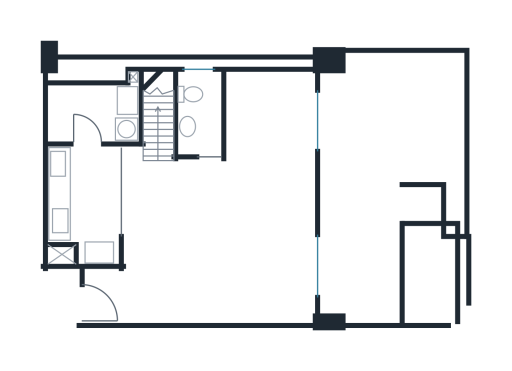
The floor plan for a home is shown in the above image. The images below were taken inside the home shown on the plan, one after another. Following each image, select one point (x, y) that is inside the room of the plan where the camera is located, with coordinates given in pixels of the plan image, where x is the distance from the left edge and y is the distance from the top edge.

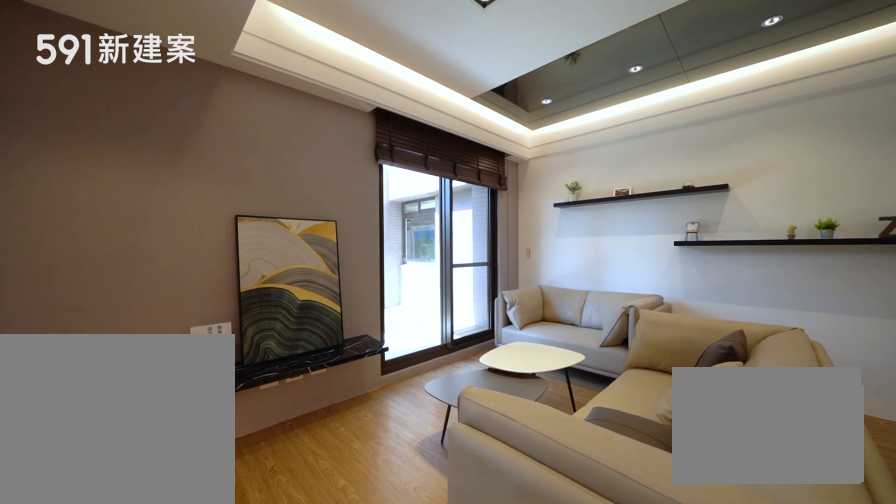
(258, 244)
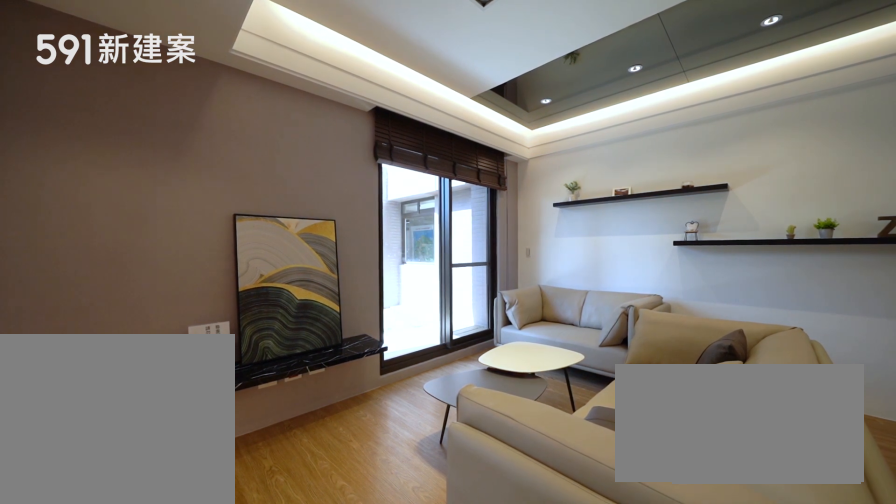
(258, 244)
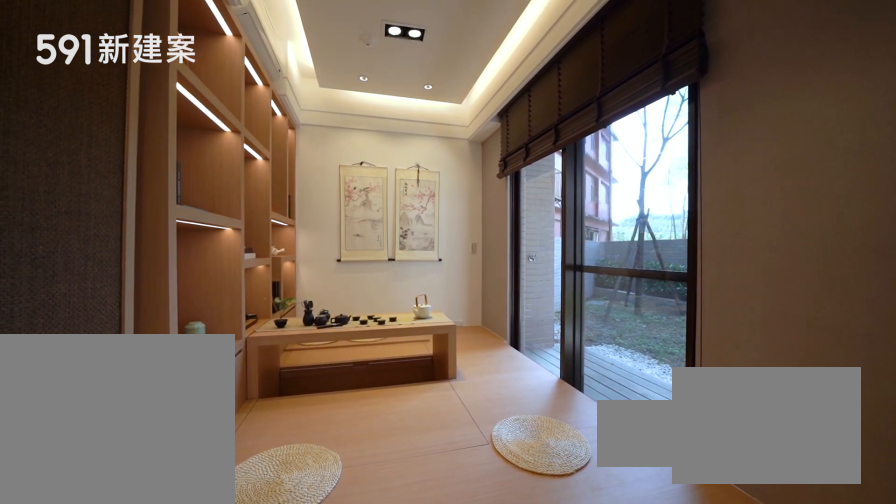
(270, 112)
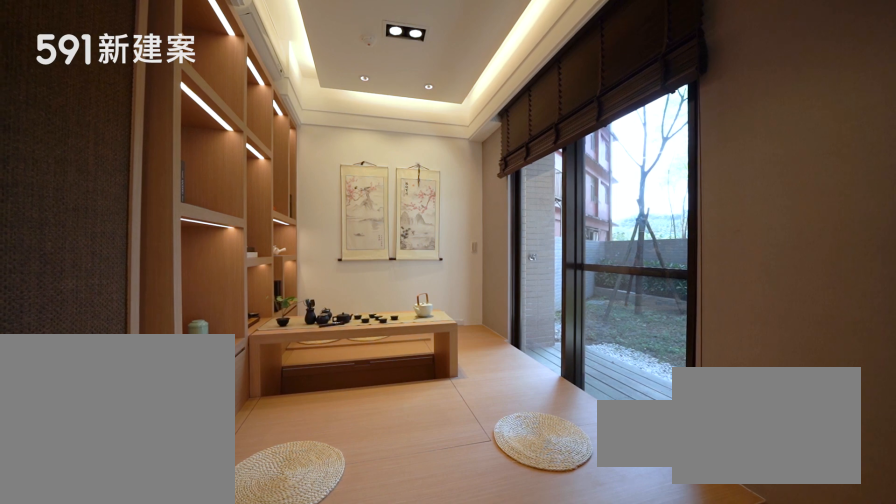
(270, 112)
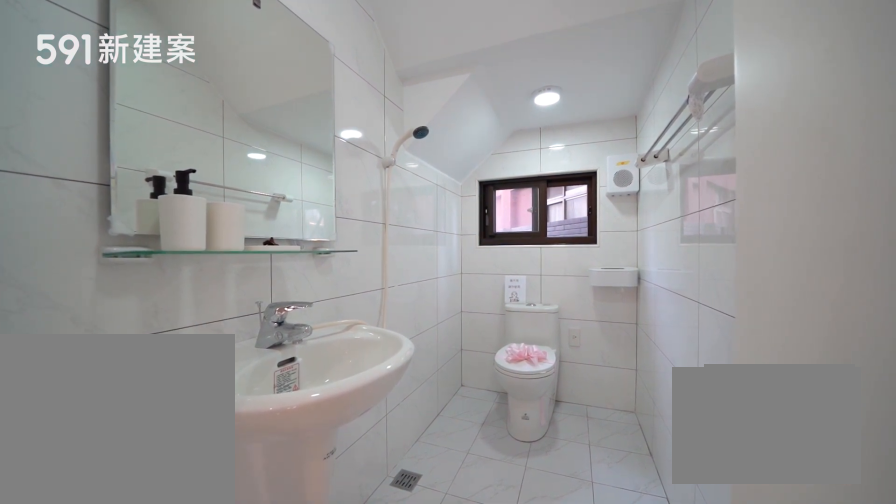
(198, 109)
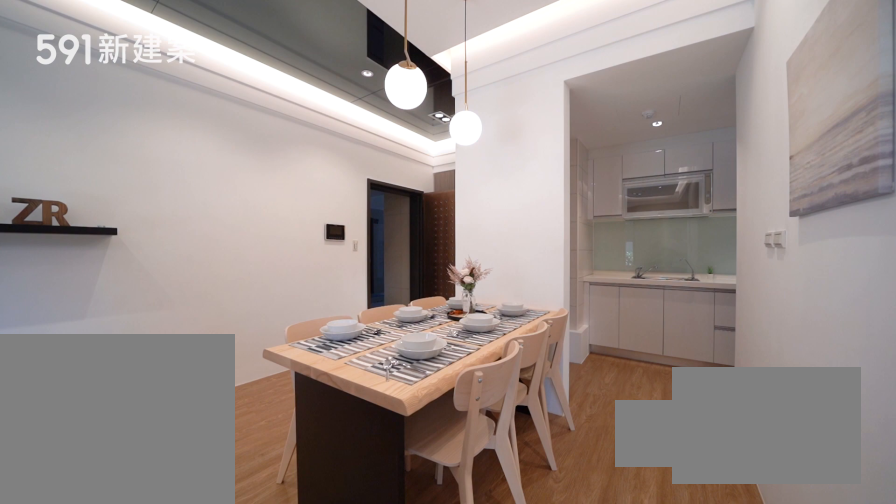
(165, 225)
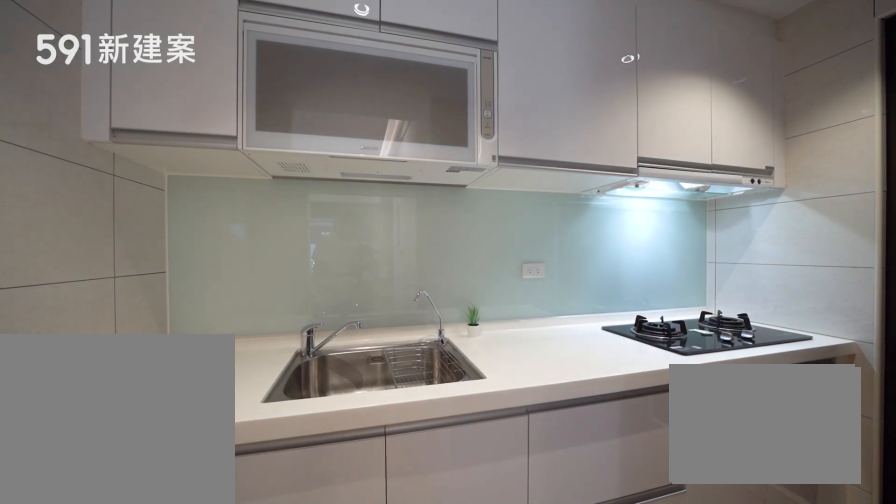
(85, 203)
